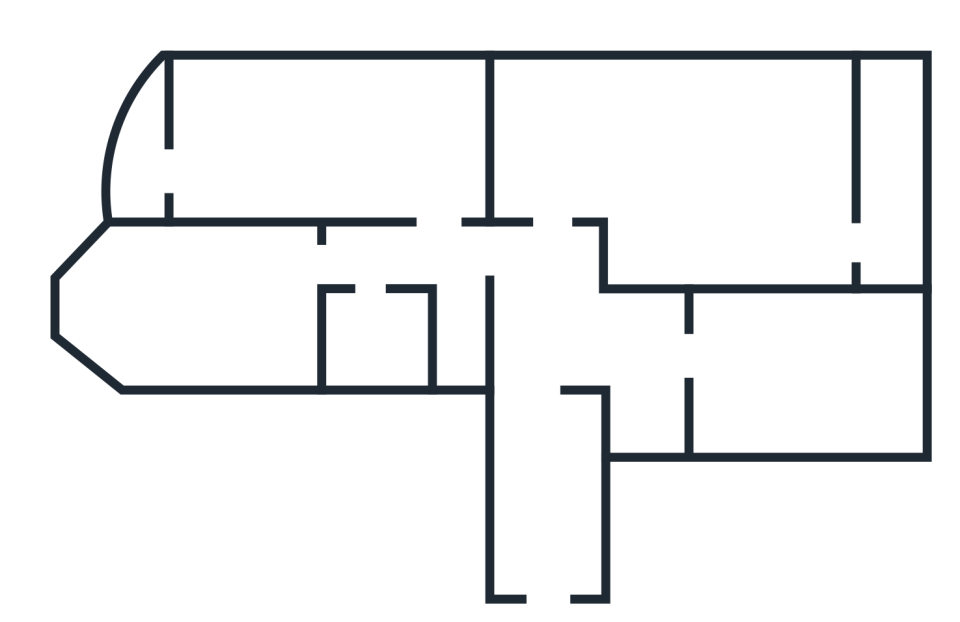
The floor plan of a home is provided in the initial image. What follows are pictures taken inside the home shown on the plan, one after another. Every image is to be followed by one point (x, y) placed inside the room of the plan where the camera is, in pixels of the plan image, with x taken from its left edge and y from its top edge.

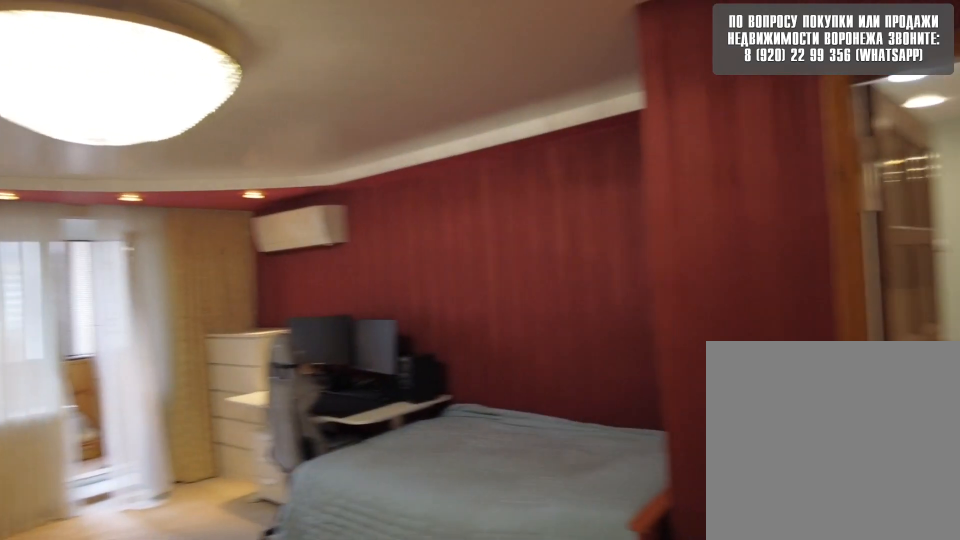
(549, 183)
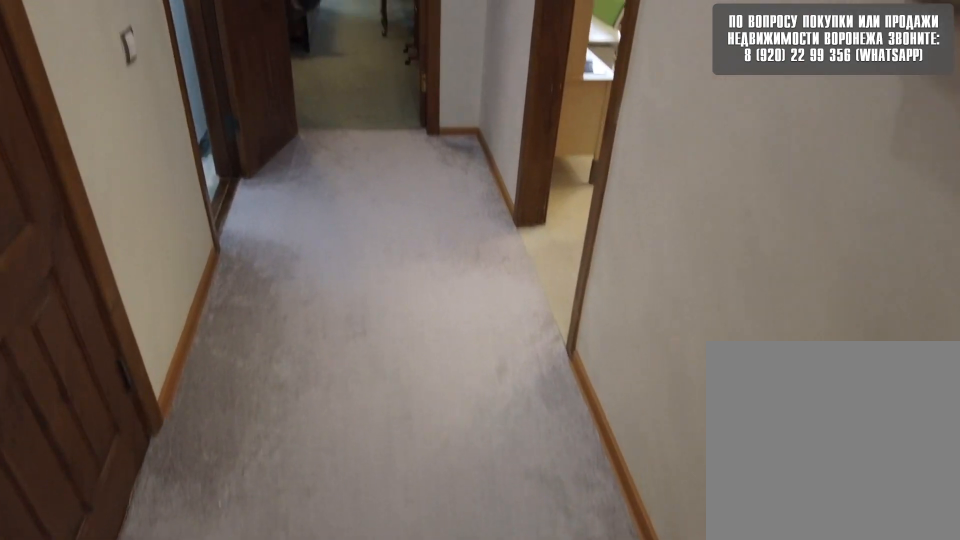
(548, 269)
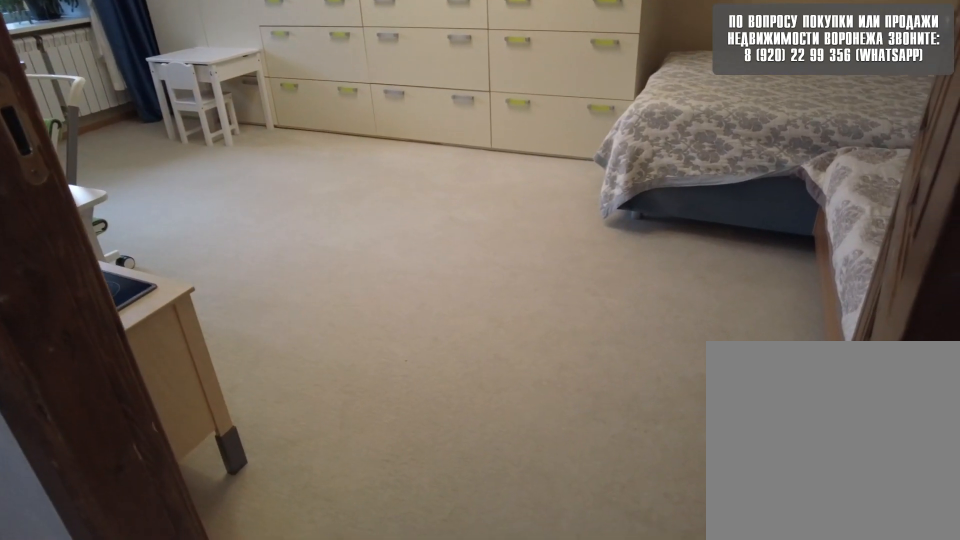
(436, 253)
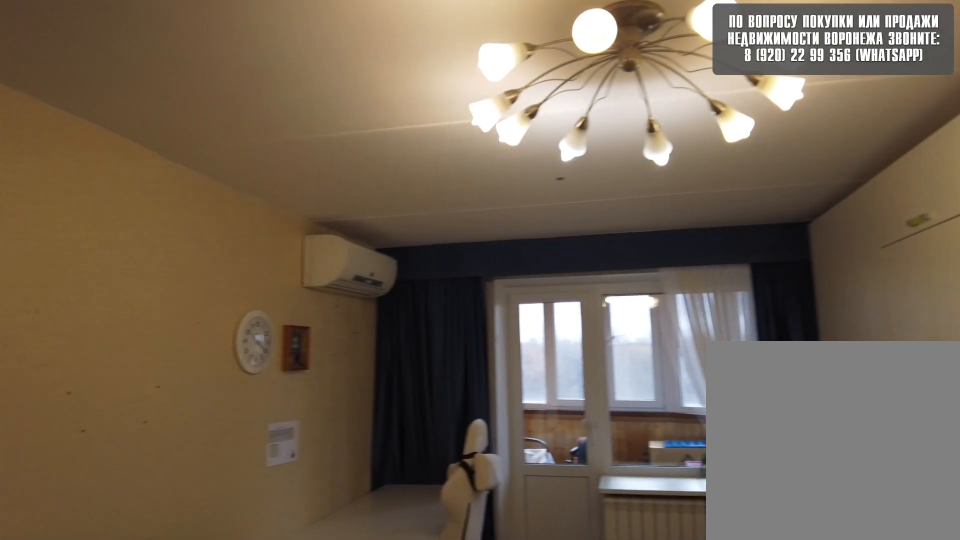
(394, 152)
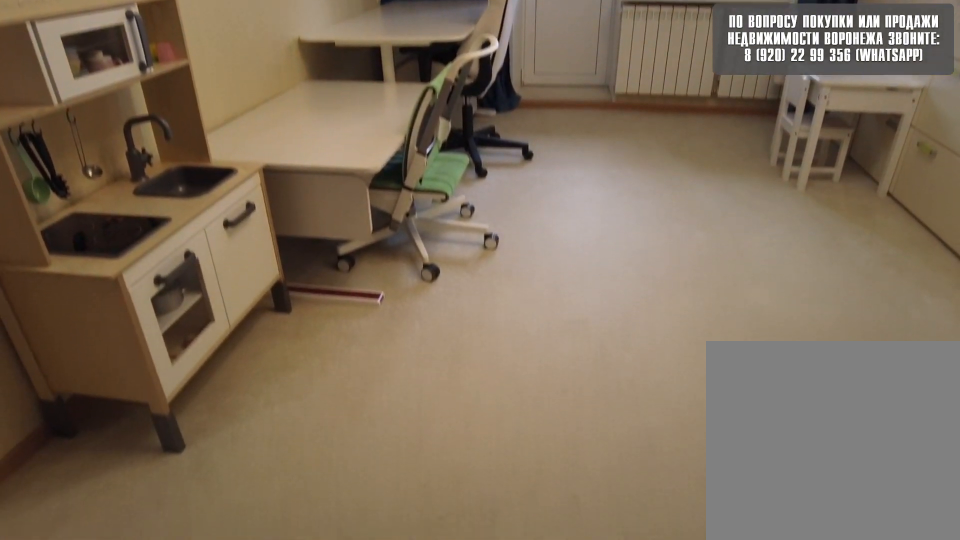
(394, 152)
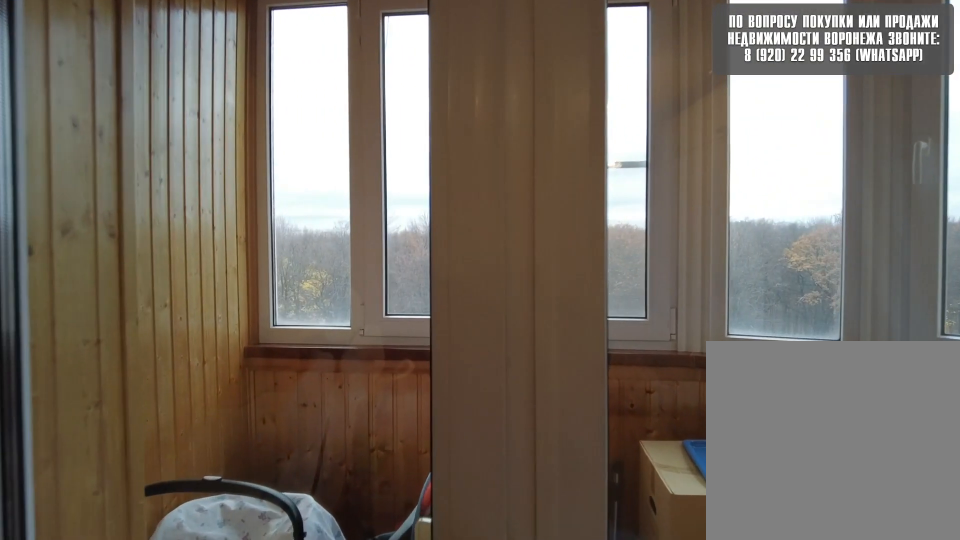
(233, 156)
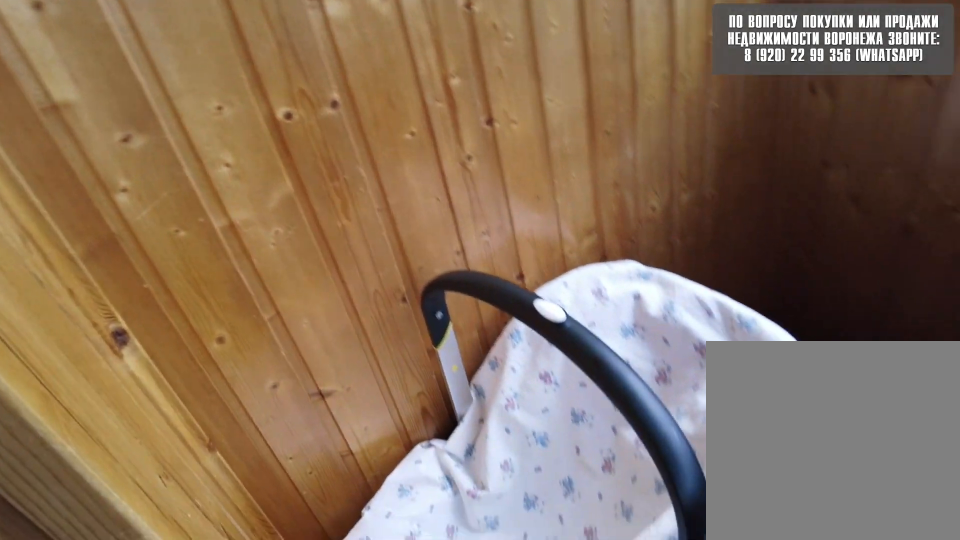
(149, 159)
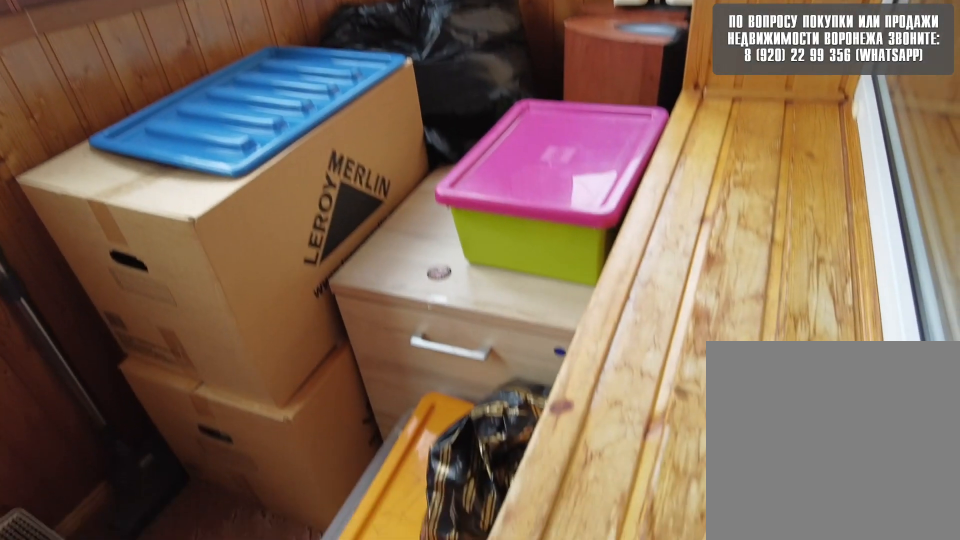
(149, 159)
